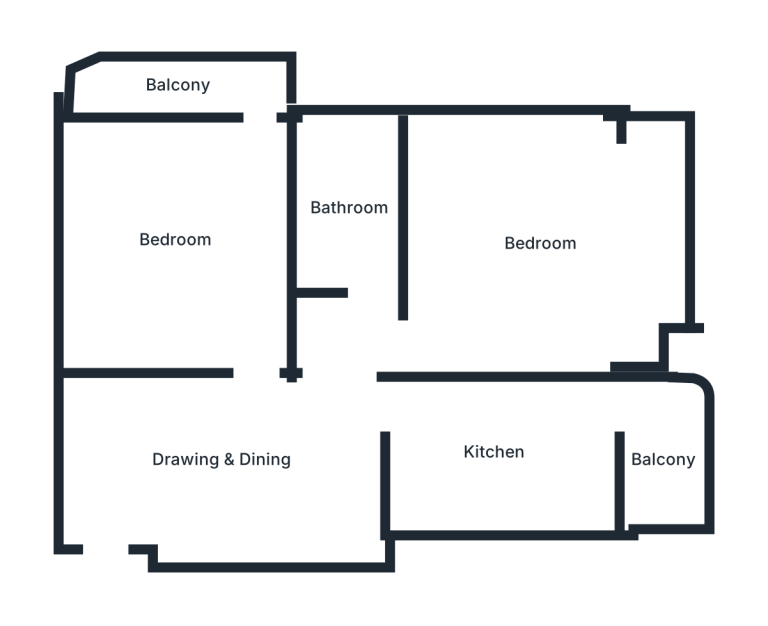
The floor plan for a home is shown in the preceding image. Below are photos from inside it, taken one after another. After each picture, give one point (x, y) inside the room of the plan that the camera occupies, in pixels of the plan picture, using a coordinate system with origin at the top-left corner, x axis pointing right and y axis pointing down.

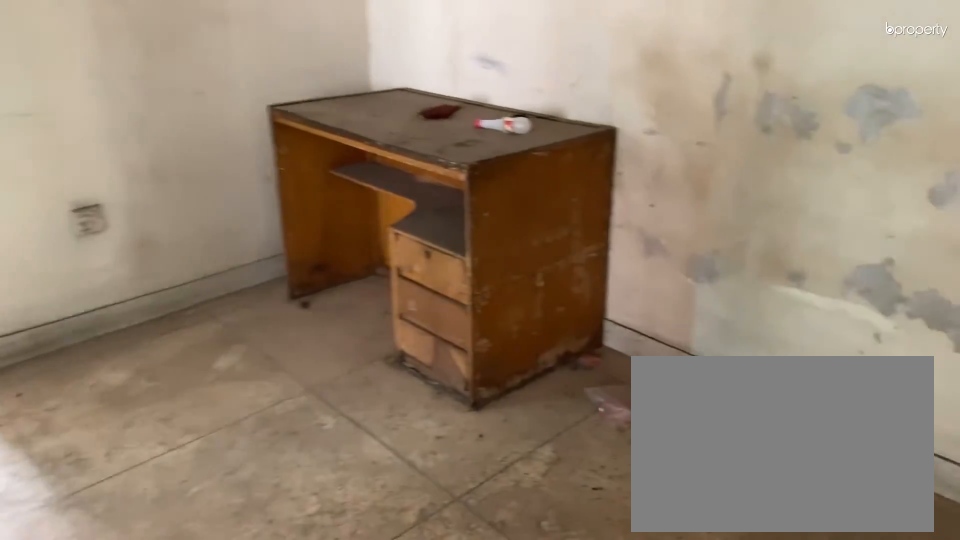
(227, 457)
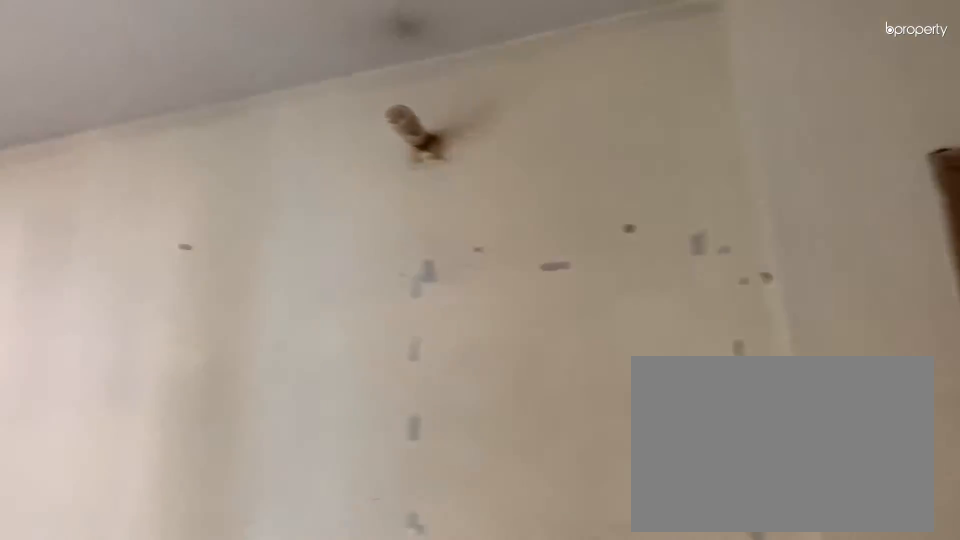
(227, 457)
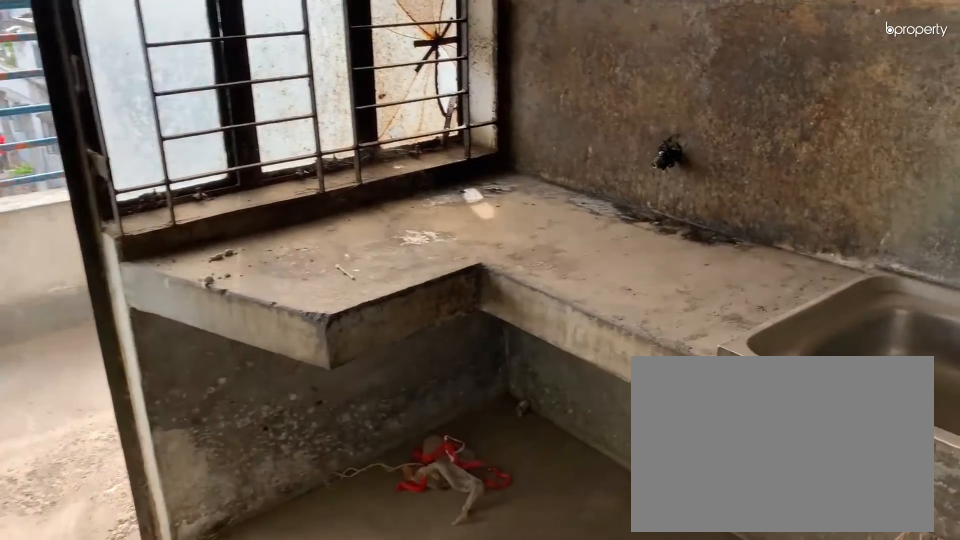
(493, 453)
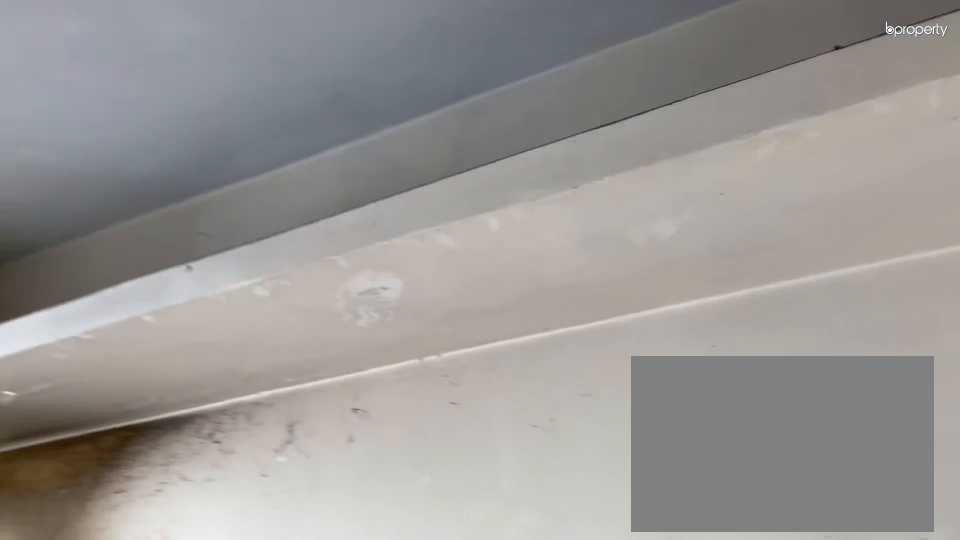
(493, 453)
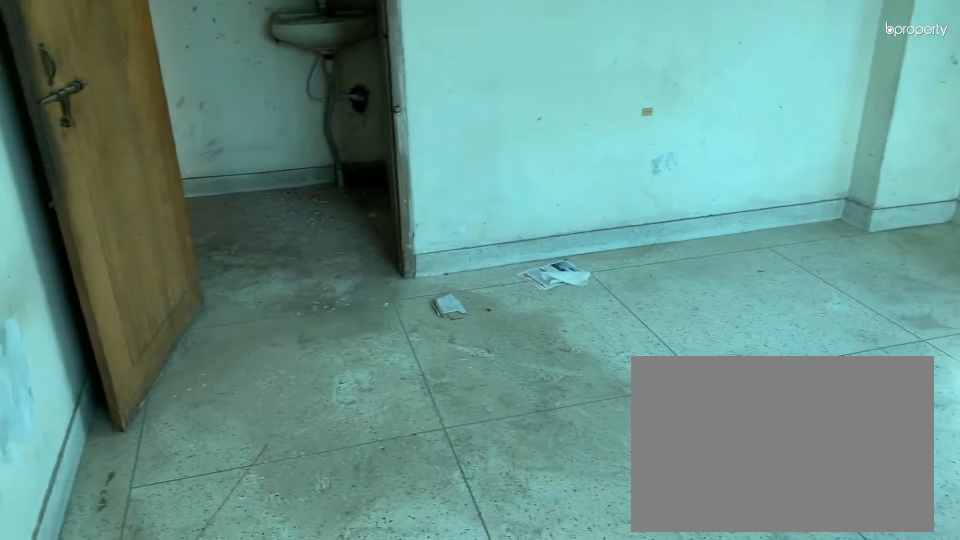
(537, 242)
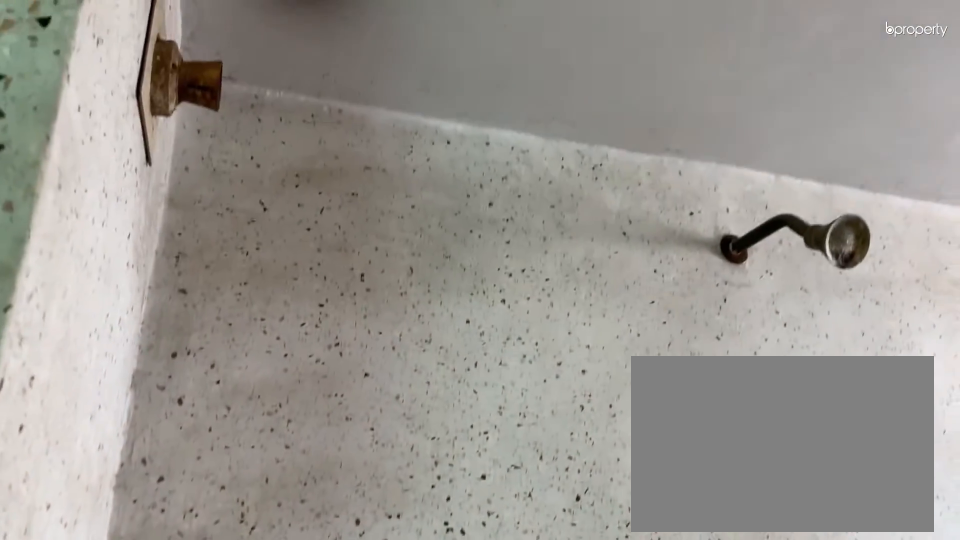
(350, 208)
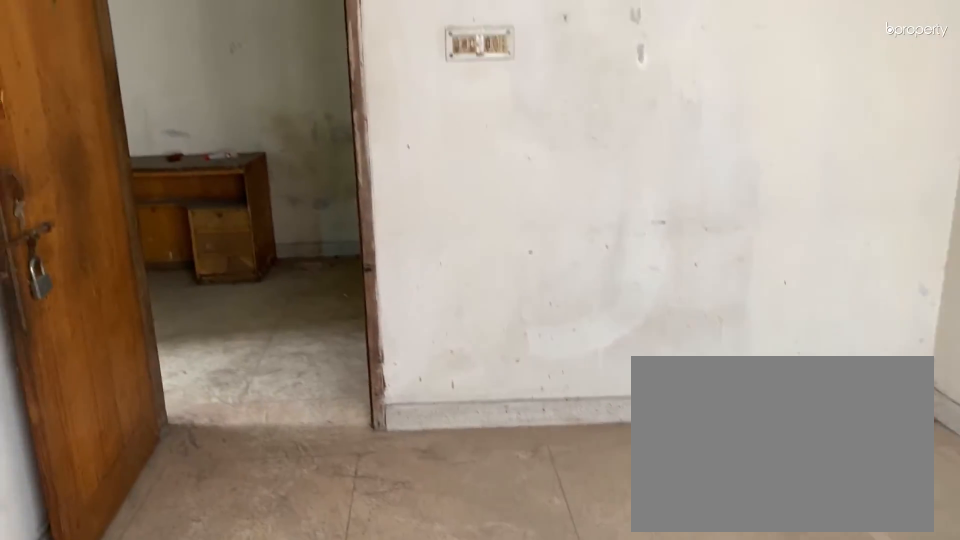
(174, 242)
